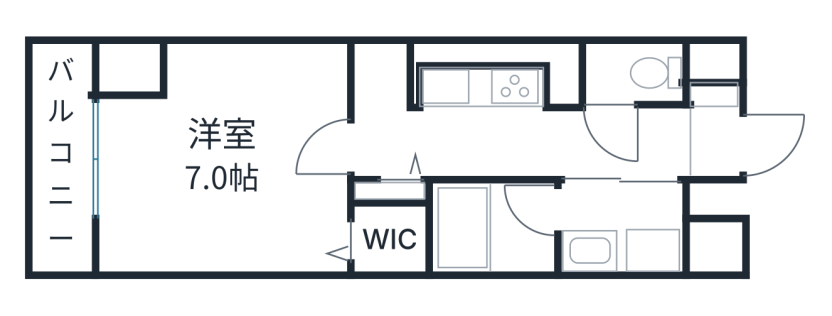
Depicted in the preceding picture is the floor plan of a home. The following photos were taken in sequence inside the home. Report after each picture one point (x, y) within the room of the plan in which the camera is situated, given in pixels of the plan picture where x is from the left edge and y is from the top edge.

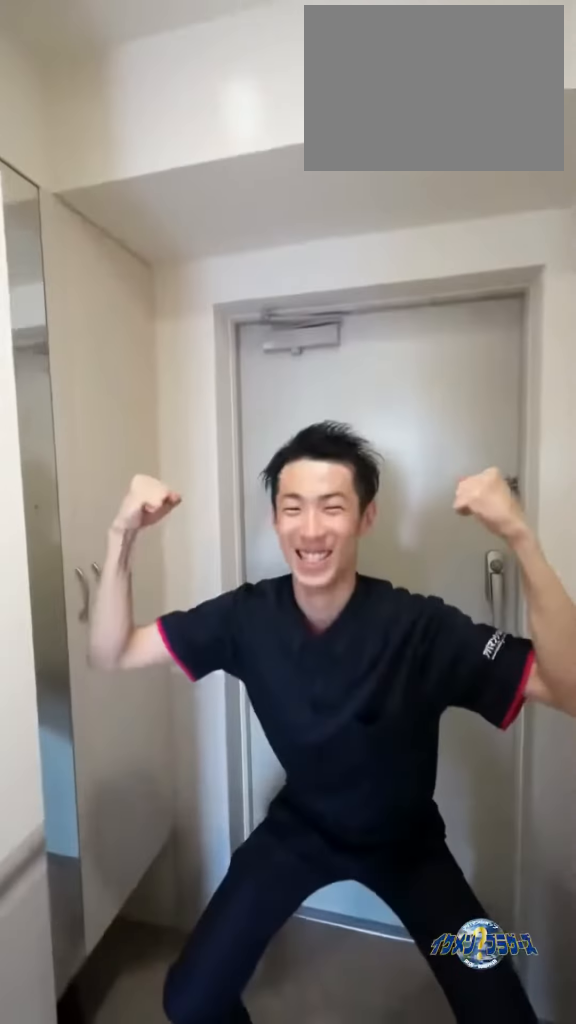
(716, 130)
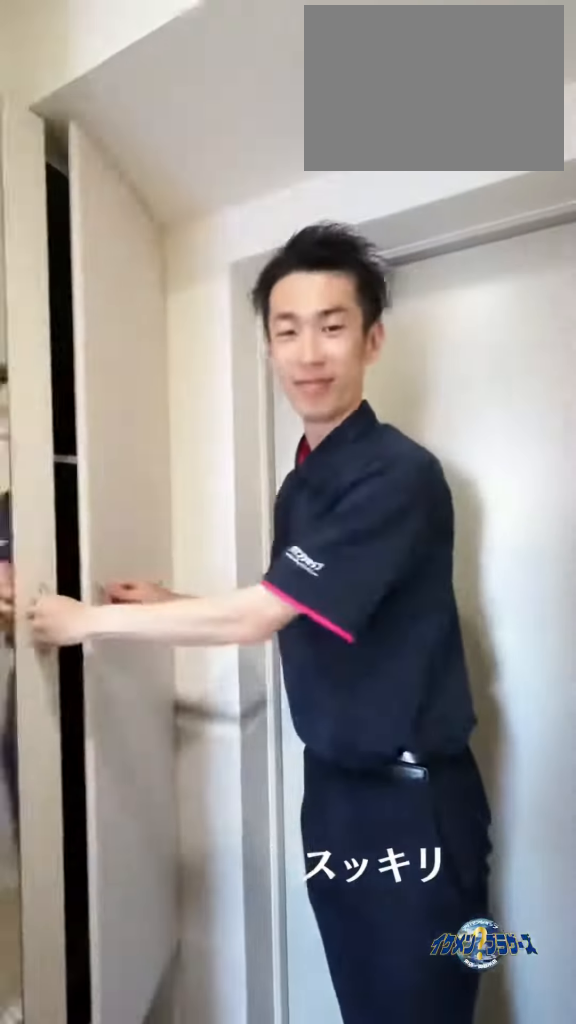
(716, 130)
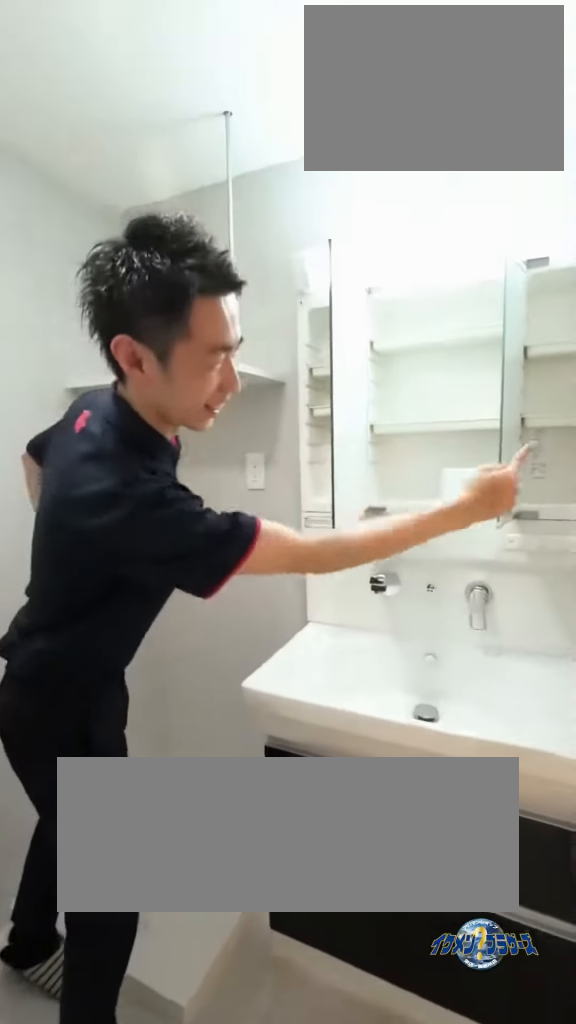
(618, 229)
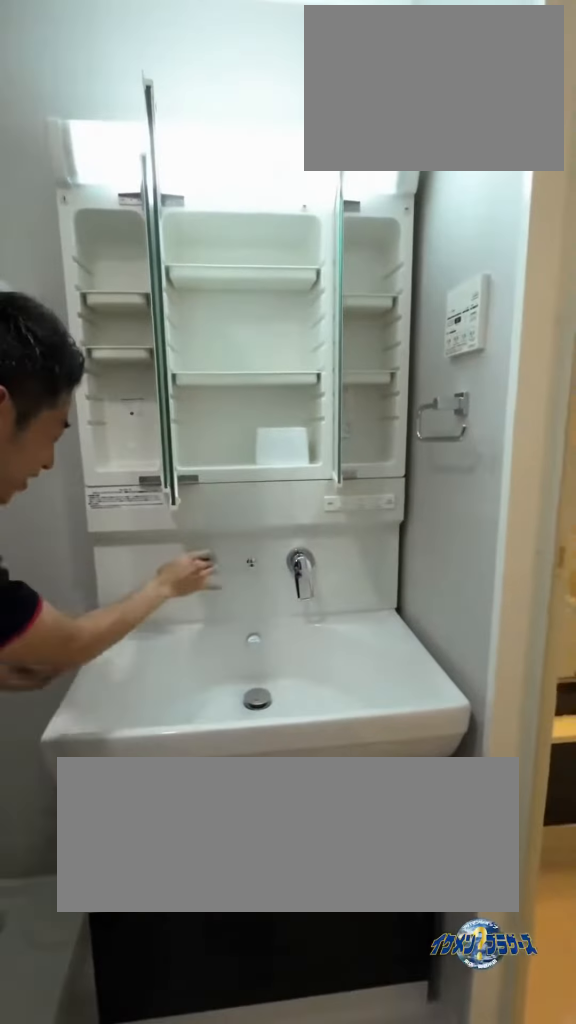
(618, 229)
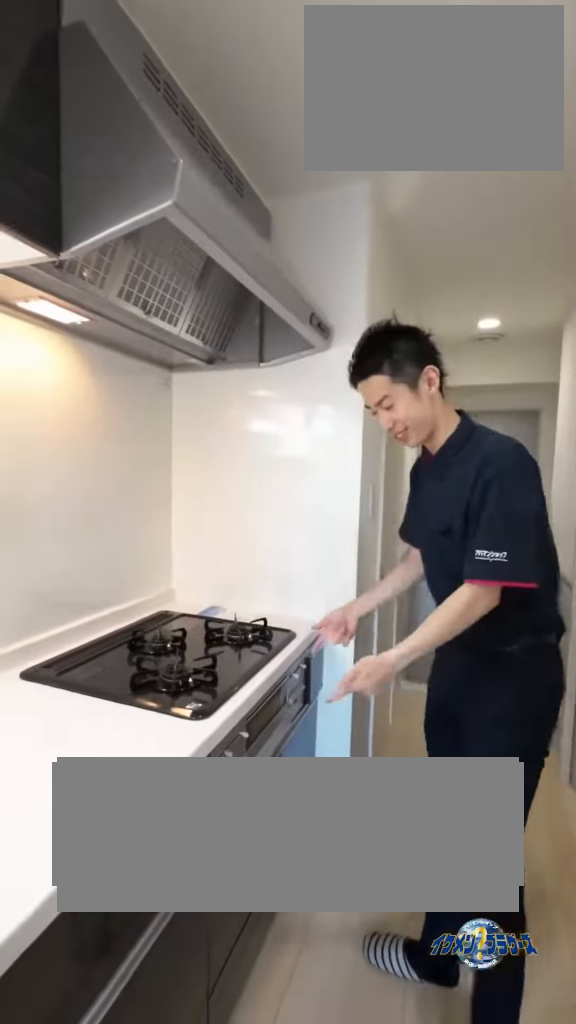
(487, 89)
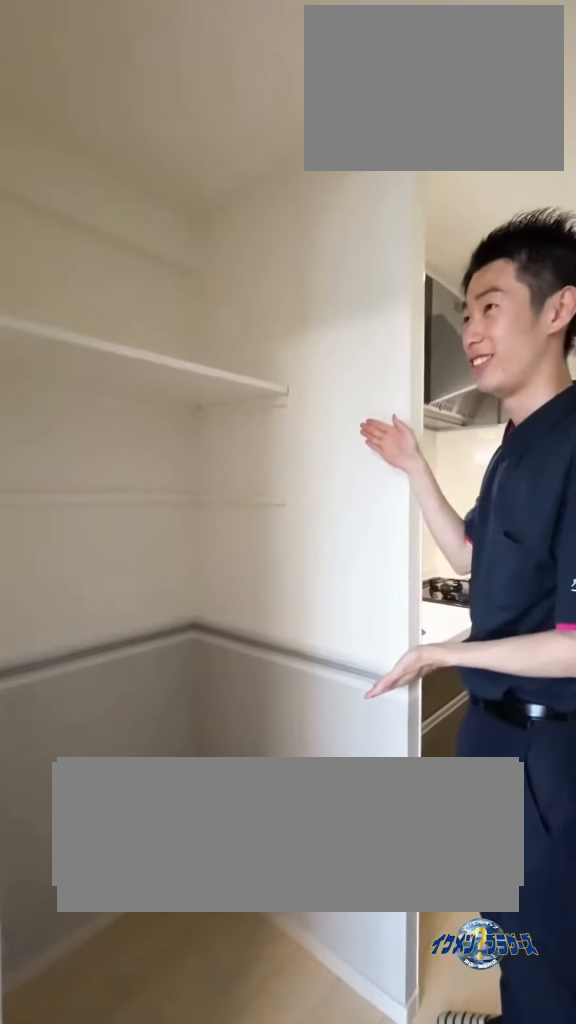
(386, 81)
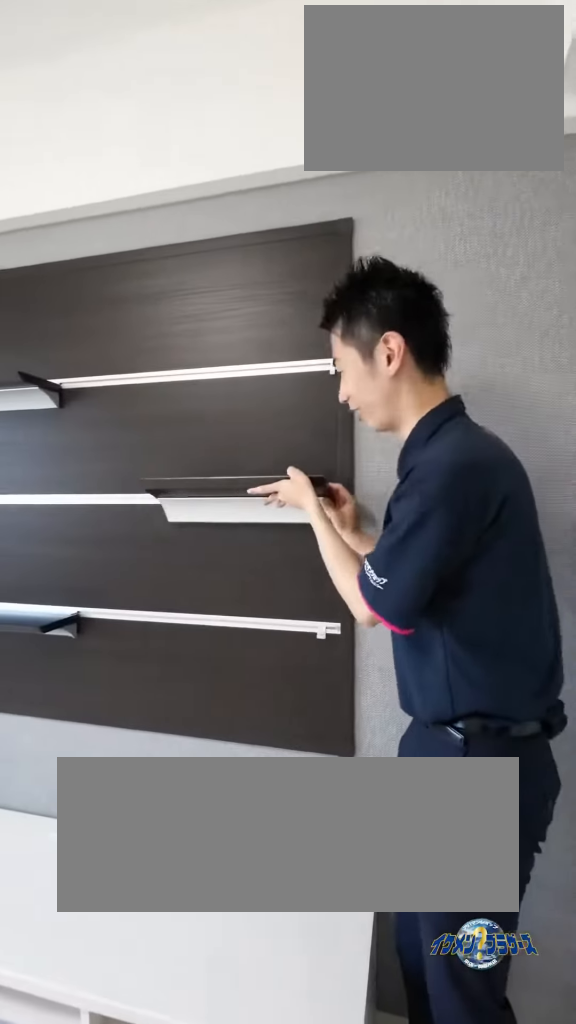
(254, 69)
